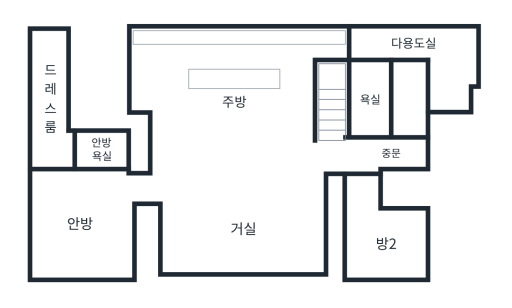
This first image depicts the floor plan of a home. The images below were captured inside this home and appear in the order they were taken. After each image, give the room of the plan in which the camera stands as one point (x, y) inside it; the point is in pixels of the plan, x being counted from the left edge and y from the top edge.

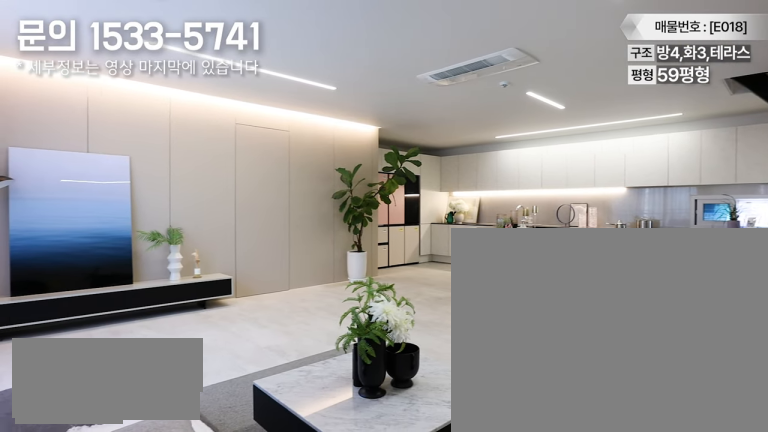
(237, 198)
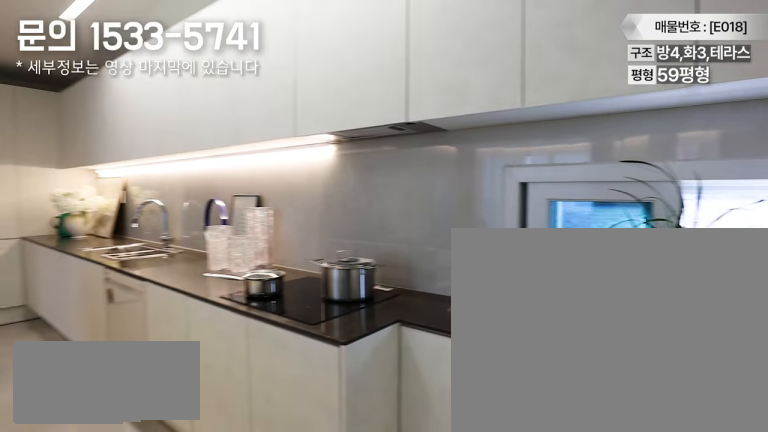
(236, 91)
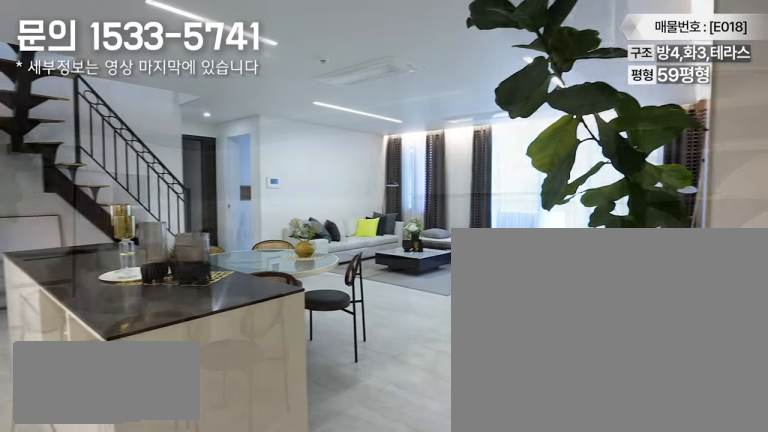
(236, 91)
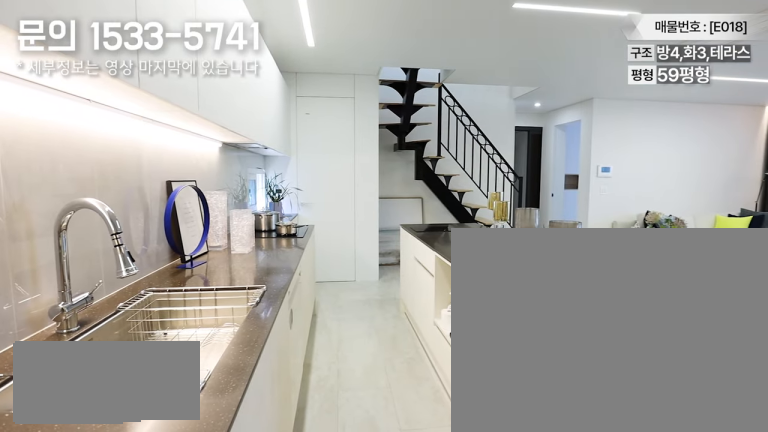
(236, 91)
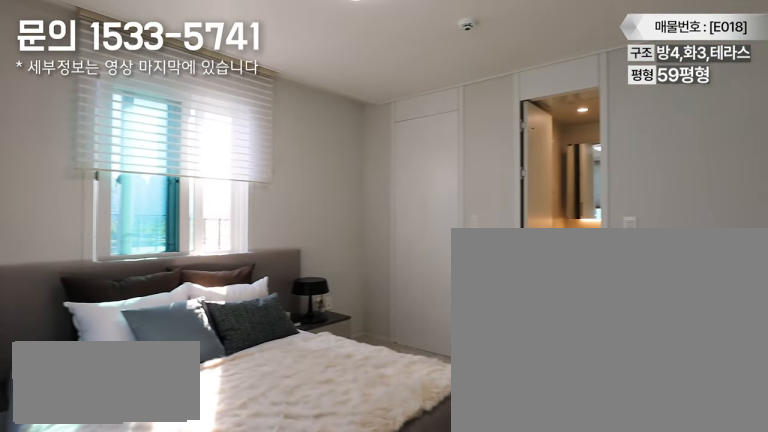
(82, 225)
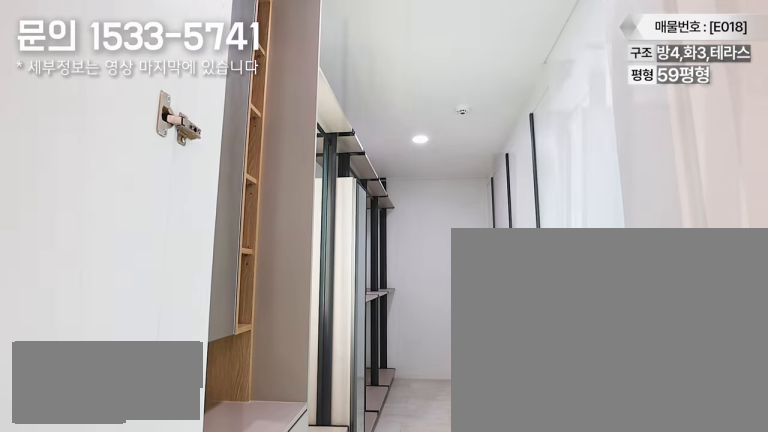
(49, 99)
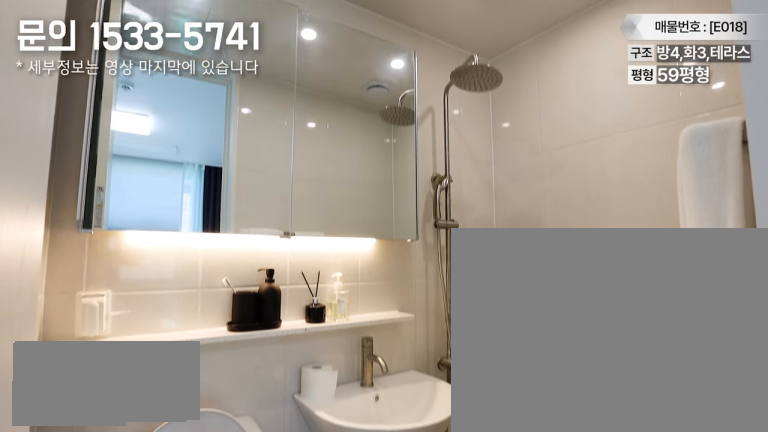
(102, 150)
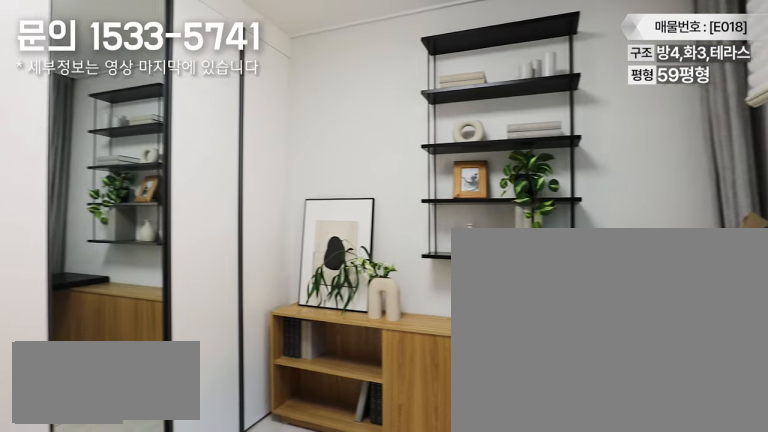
(389, 227)
